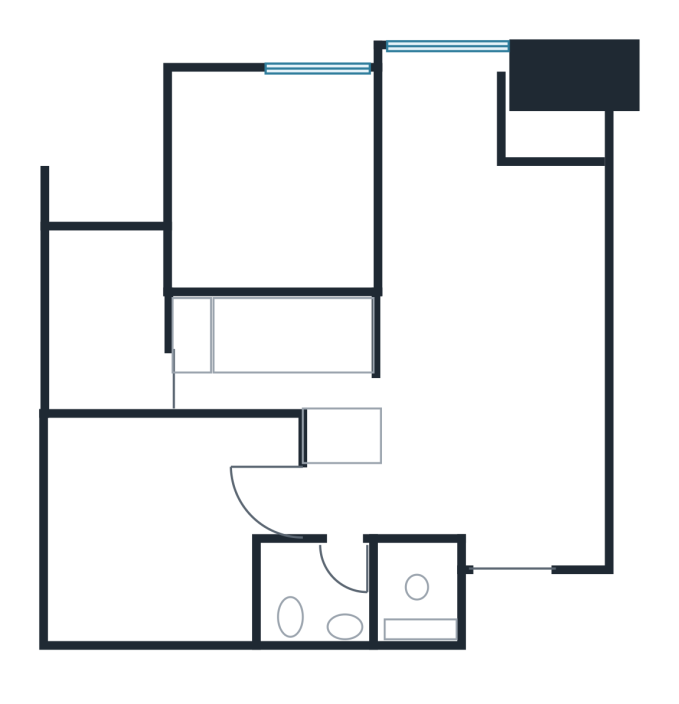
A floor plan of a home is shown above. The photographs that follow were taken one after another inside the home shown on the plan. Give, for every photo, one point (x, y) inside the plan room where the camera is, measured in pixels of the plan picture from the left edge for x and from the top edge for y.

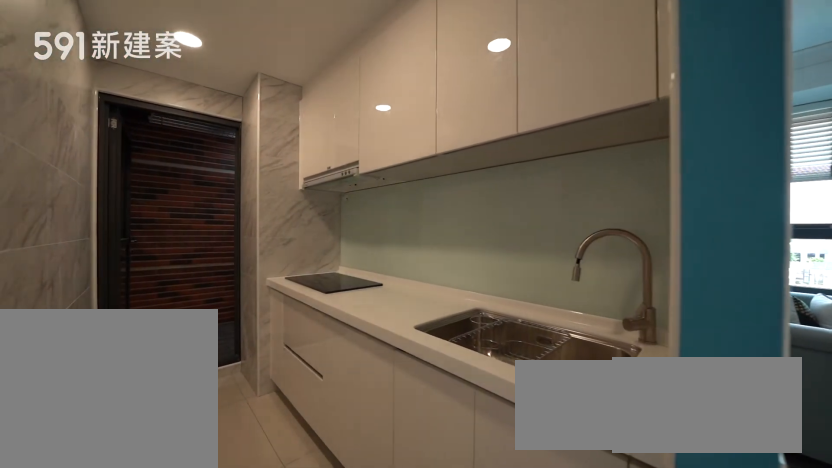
(279, 359)
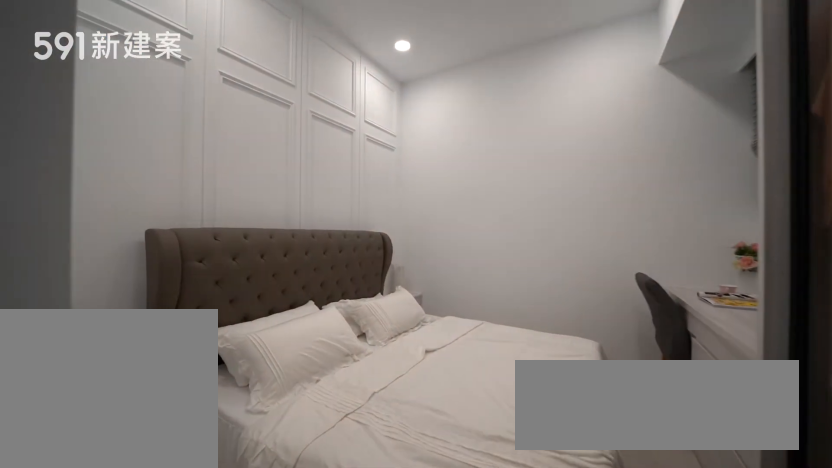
(158, 526)
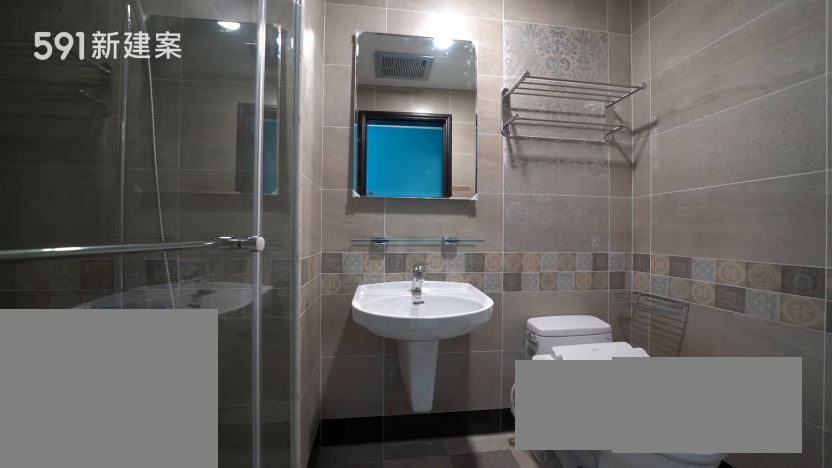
(361, 592)
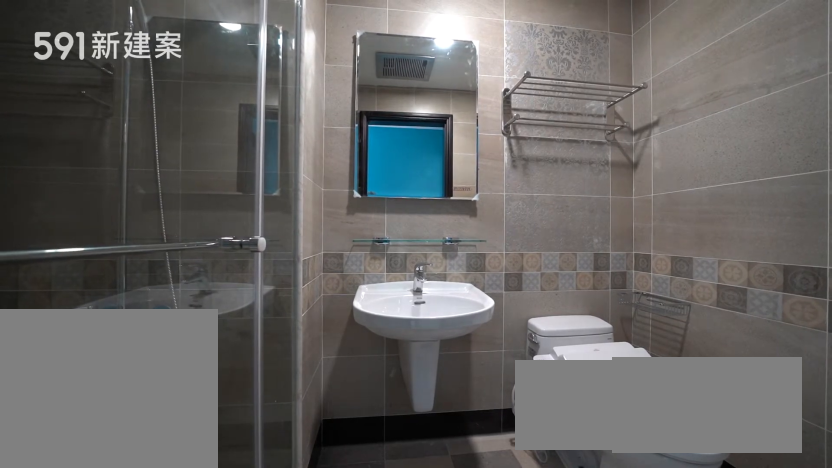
(361, 592)
